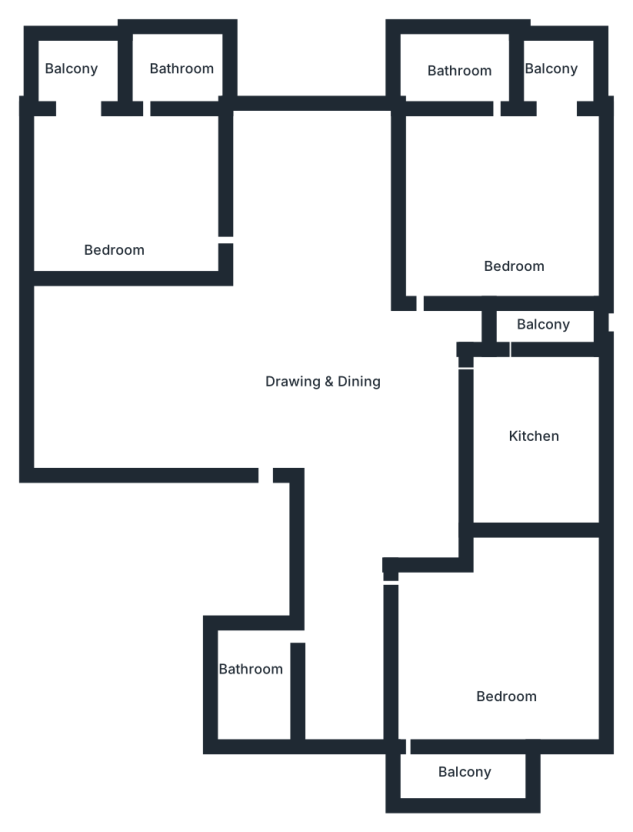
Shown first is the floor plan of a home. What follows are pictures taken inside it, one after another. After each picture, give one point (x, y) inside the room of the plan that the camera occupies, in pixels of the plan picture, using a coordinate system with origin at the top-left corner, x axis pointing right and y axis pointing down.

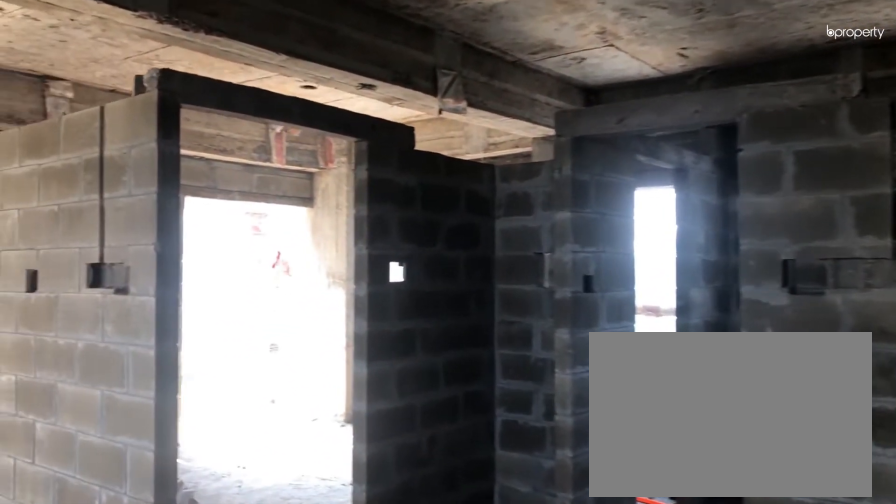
(324, 334)
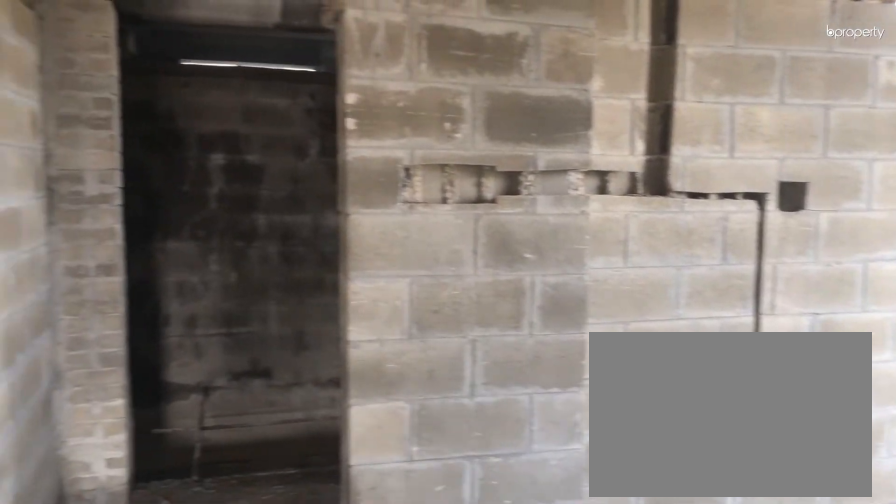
(325, 333)
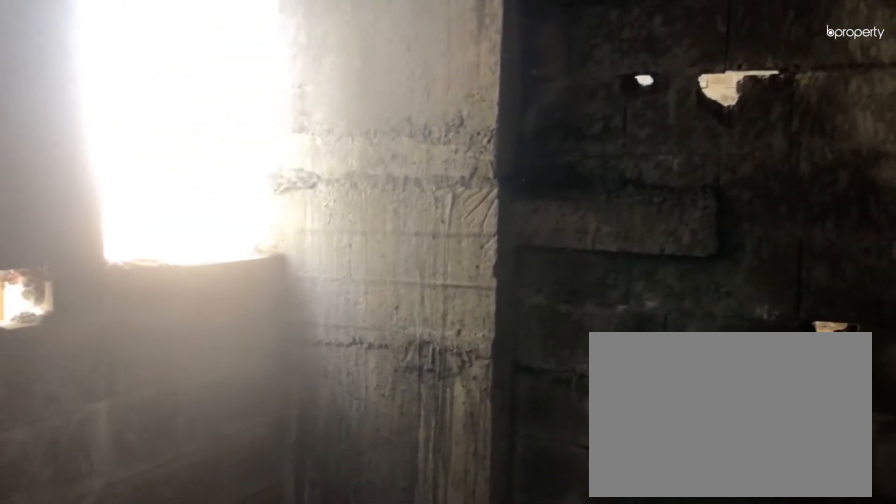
(253, 693)
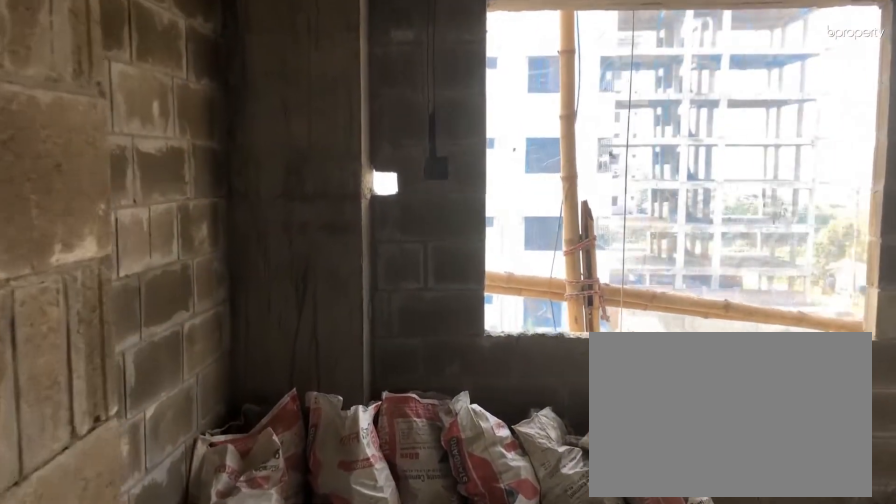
(510, 676)
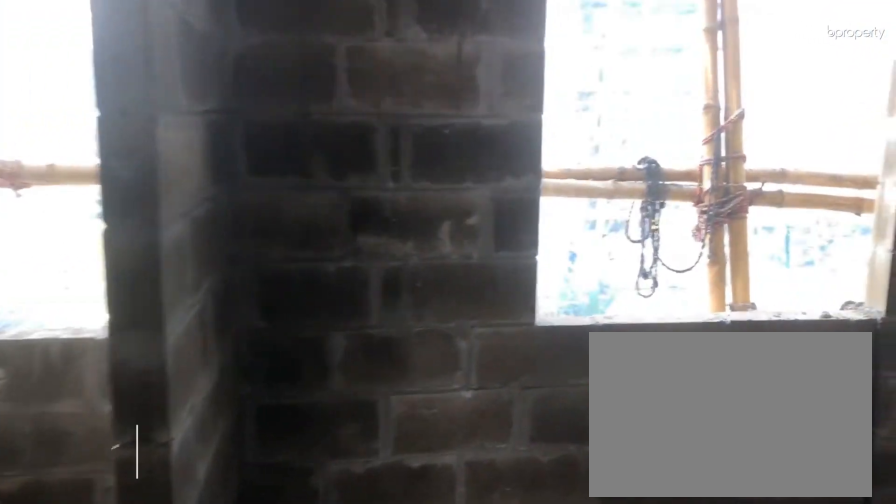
(553, 454)
